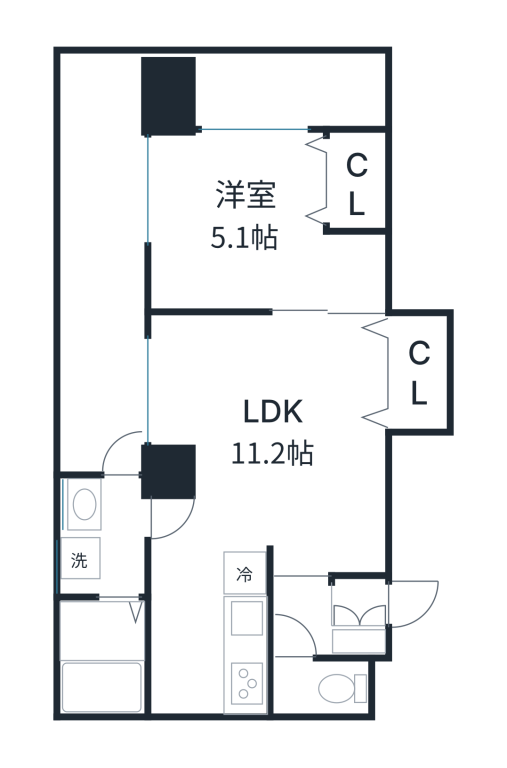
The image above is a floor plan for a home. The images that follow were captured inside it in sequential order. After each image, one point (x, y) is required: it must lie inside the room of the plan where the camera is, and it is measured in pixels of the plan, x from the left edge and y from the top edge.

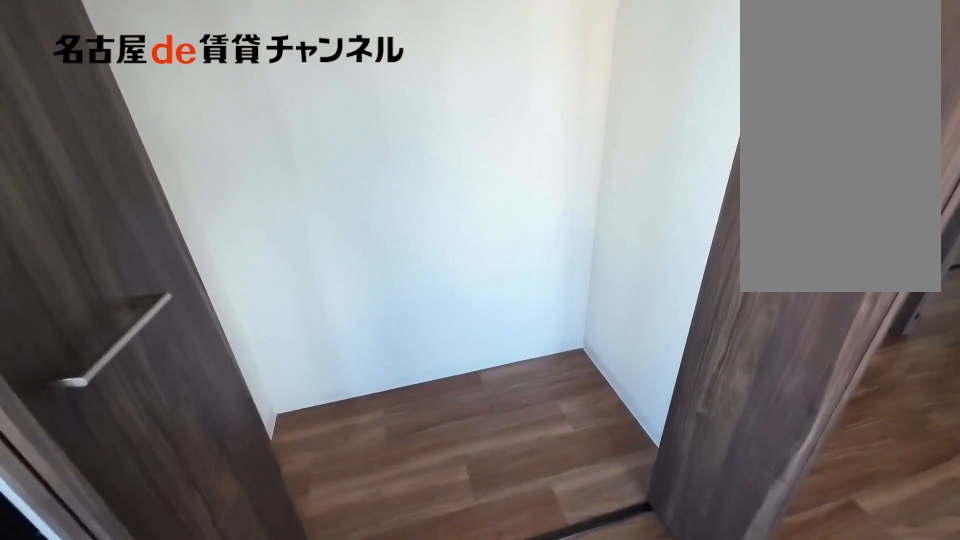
(358, 182)
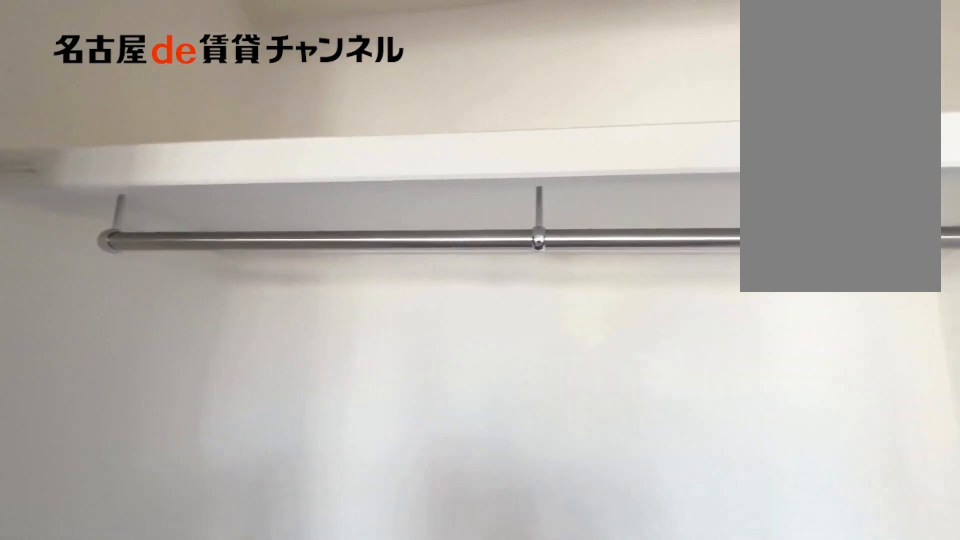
(358, 182)
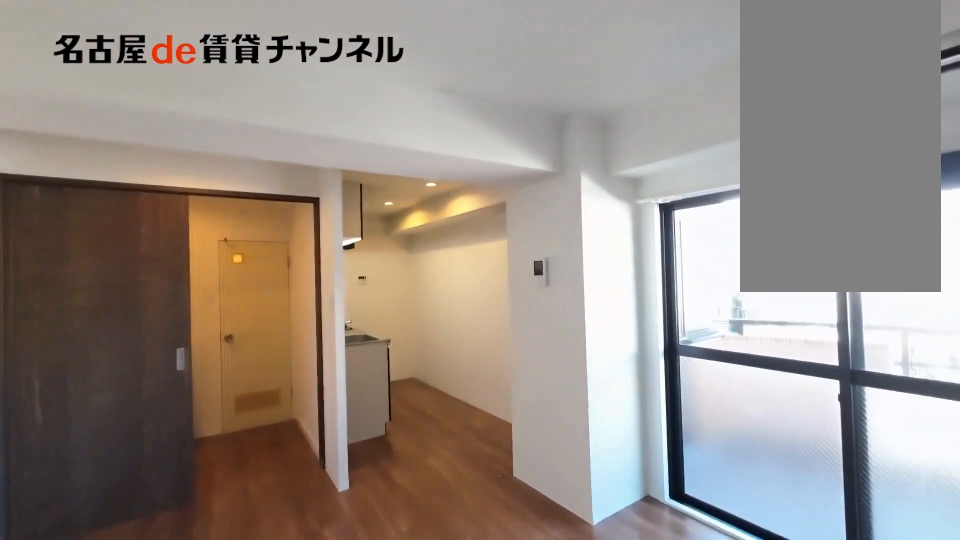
(268, 476)
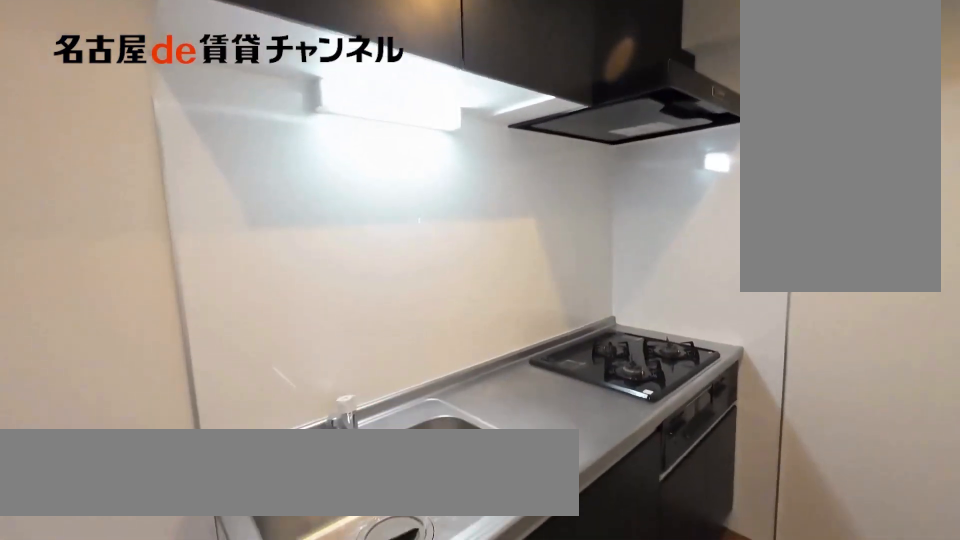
(247, 629)
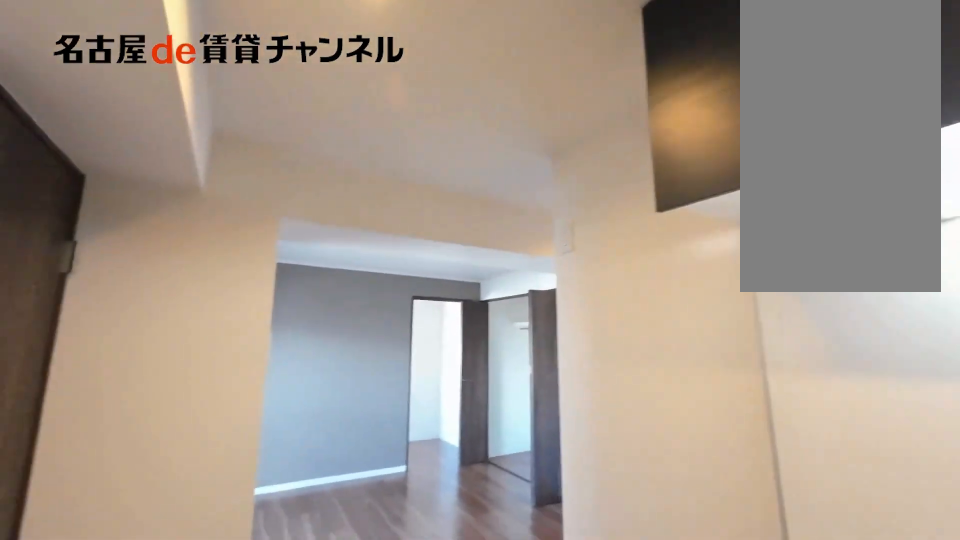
(247, 629)
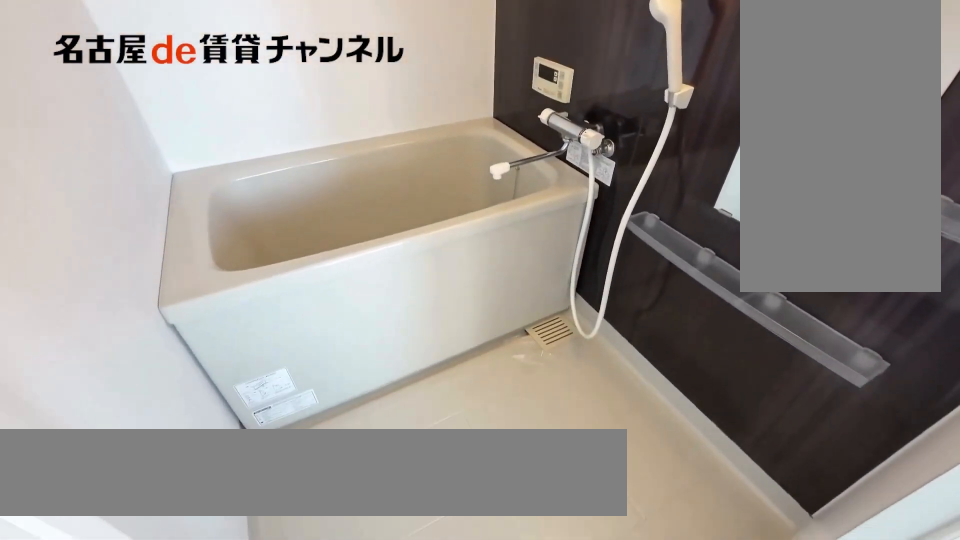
(105, 654)
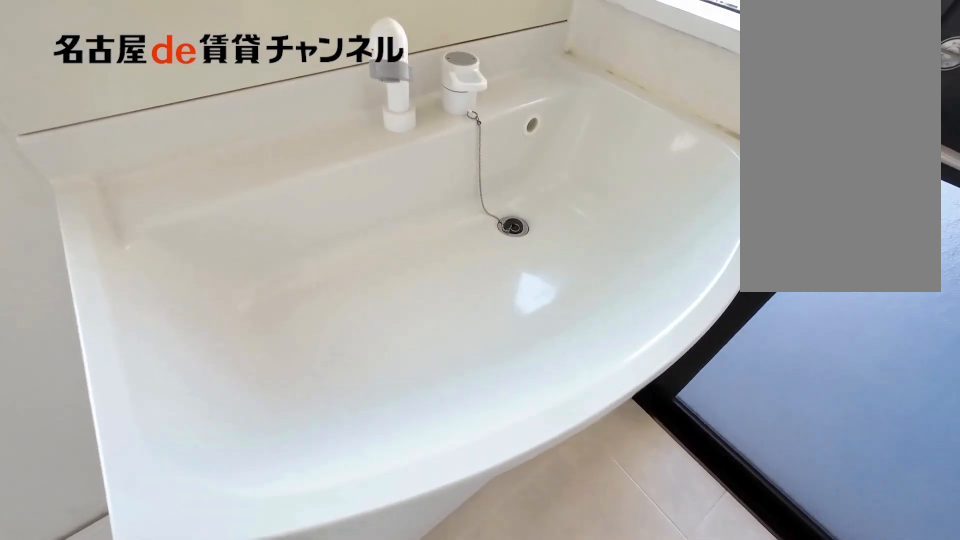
(105, 535)
